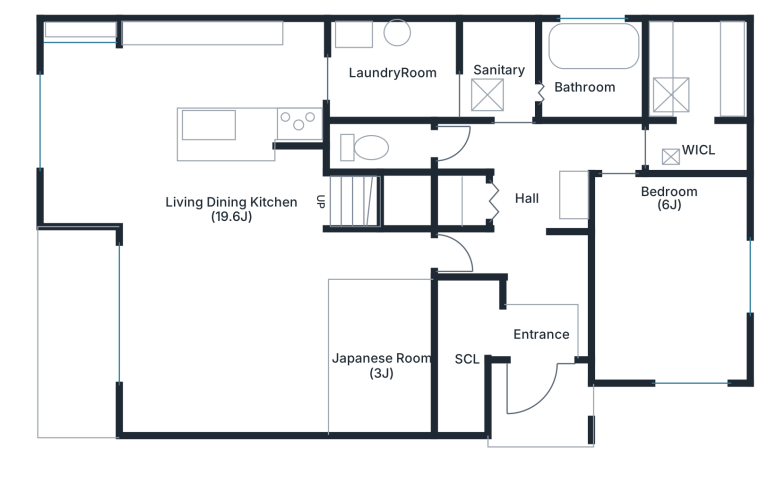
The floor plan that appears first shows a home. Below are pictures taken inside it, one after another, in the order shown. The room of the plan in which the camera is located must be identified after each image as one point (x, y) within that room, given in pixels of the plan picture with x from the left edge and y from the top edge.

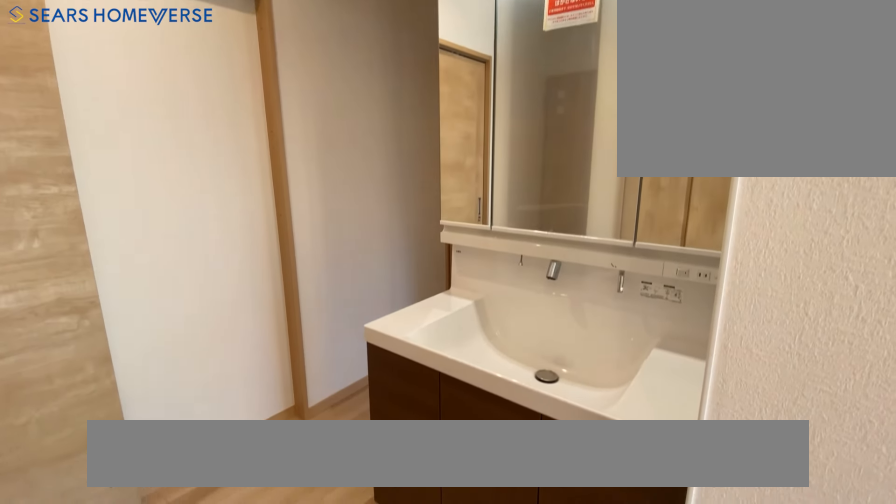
(526, 204)
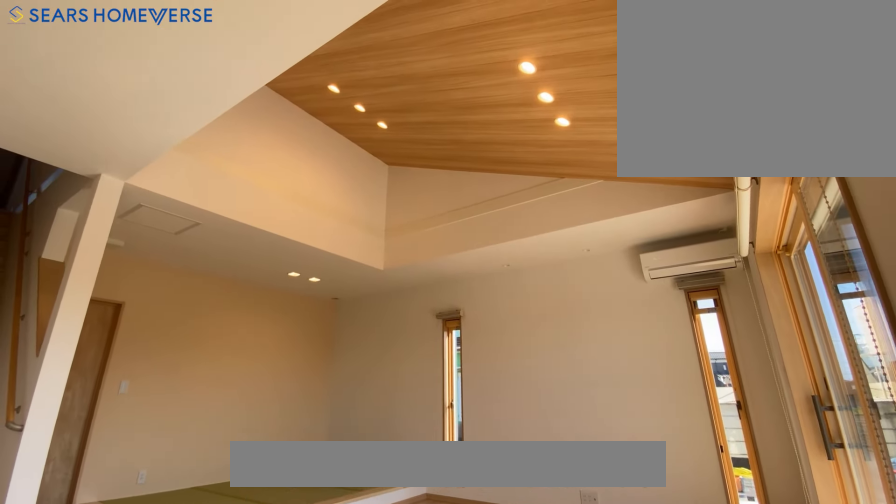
(208, 321)
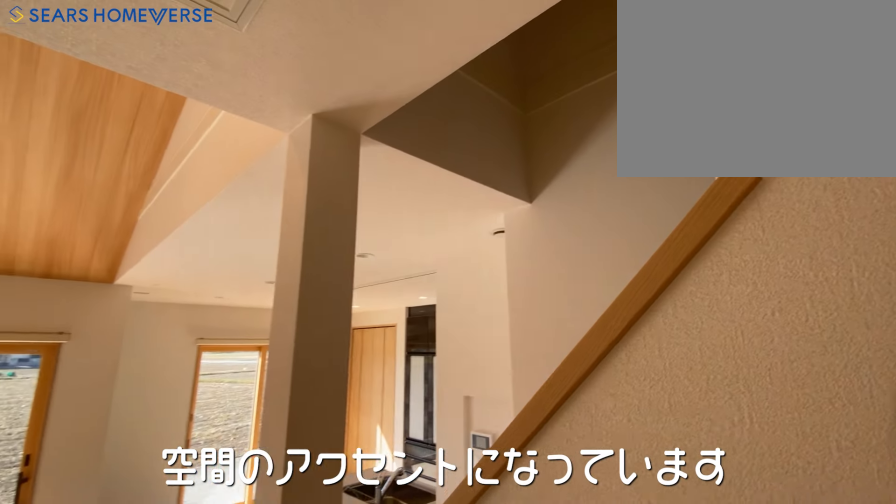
(208, 321)
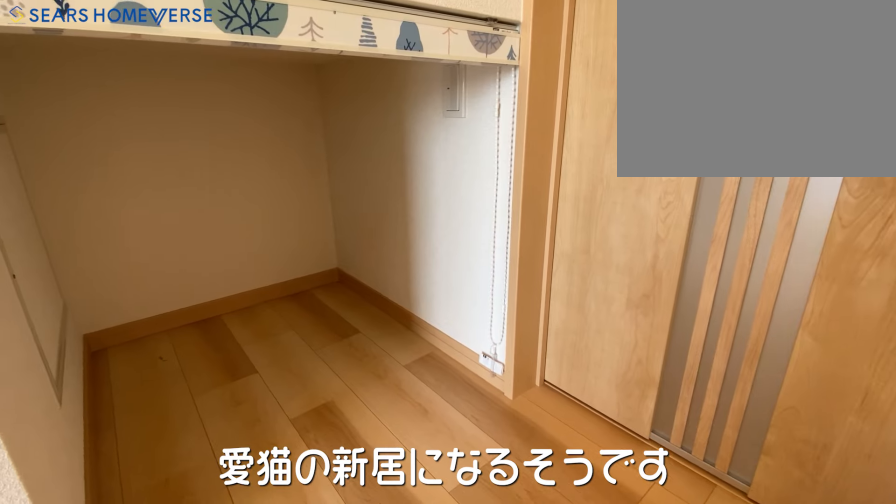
(400, 202)
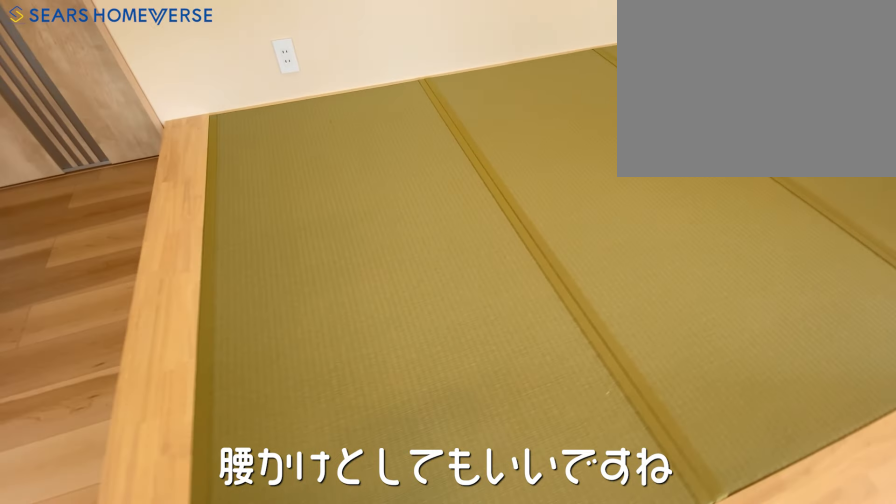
(384, 359)
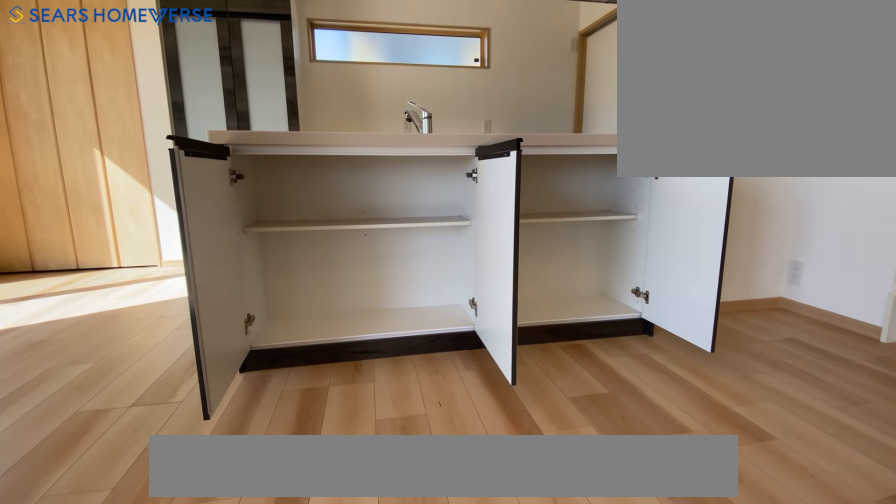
(231, 76)
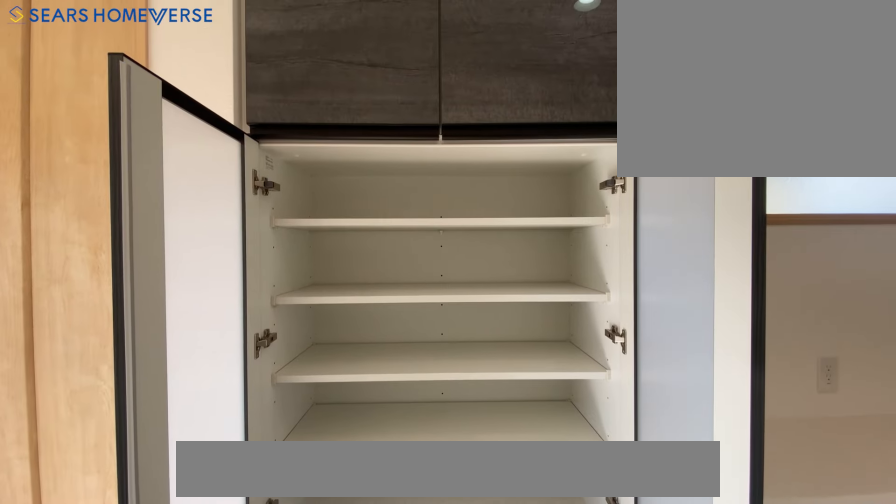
(231, 75)
